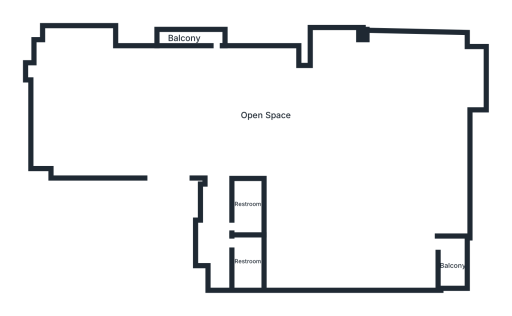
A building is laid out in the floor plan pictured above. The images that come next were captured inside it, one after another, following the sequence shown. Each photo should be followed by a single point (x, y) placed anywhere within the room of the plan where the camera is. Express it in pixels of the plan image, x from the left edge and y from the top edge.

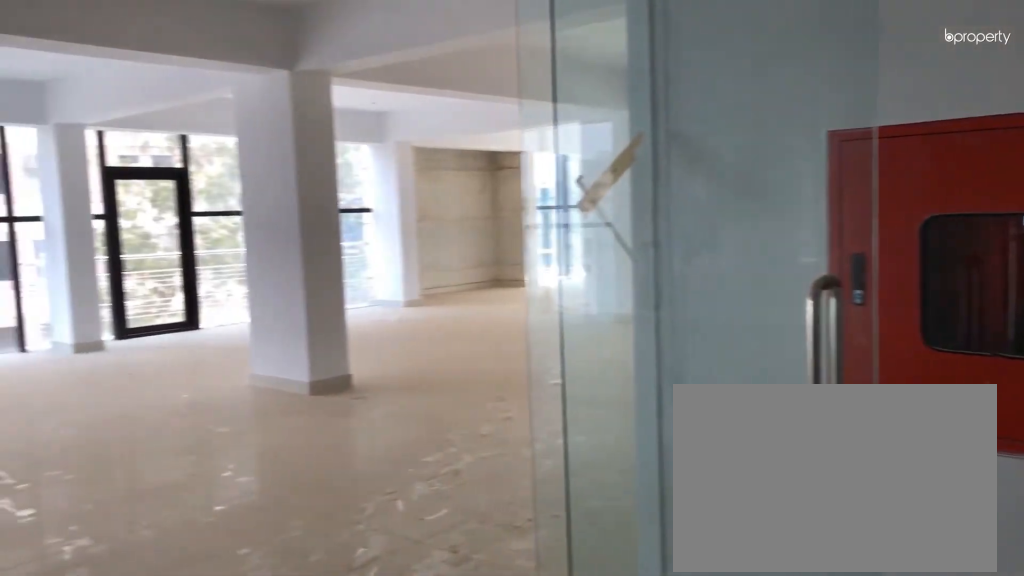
(180, 141)
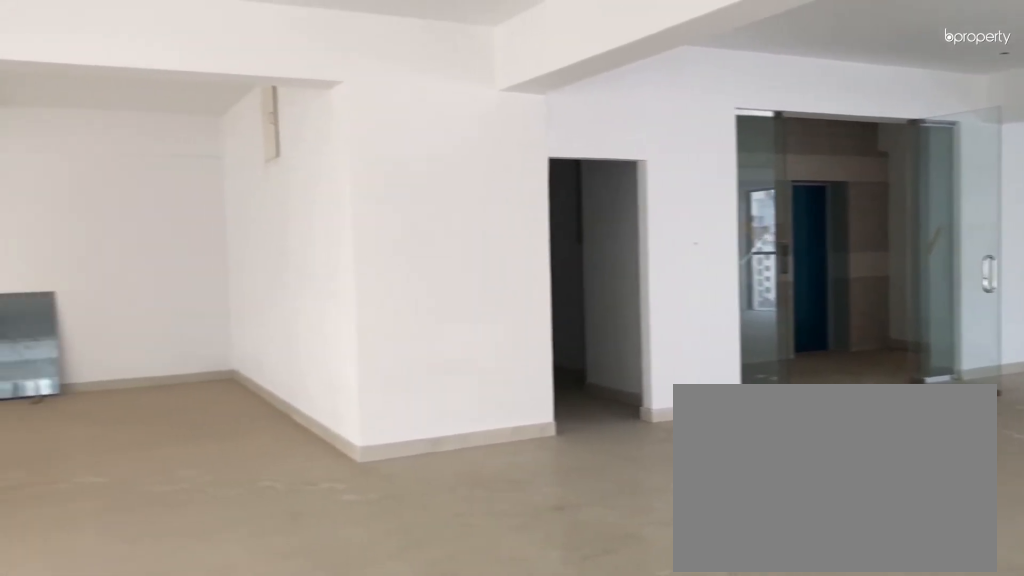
(259, 101)
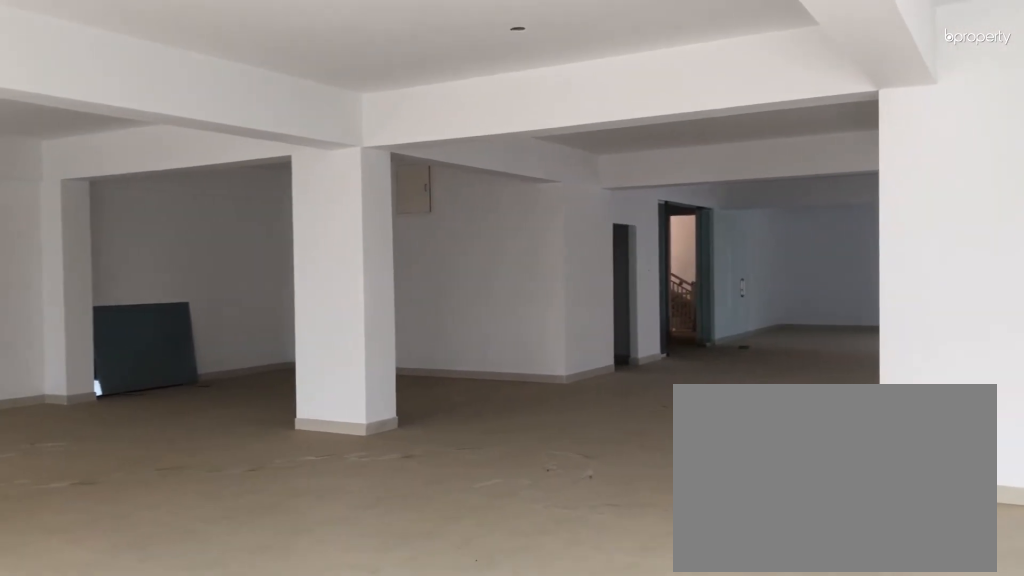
(259, 101)
